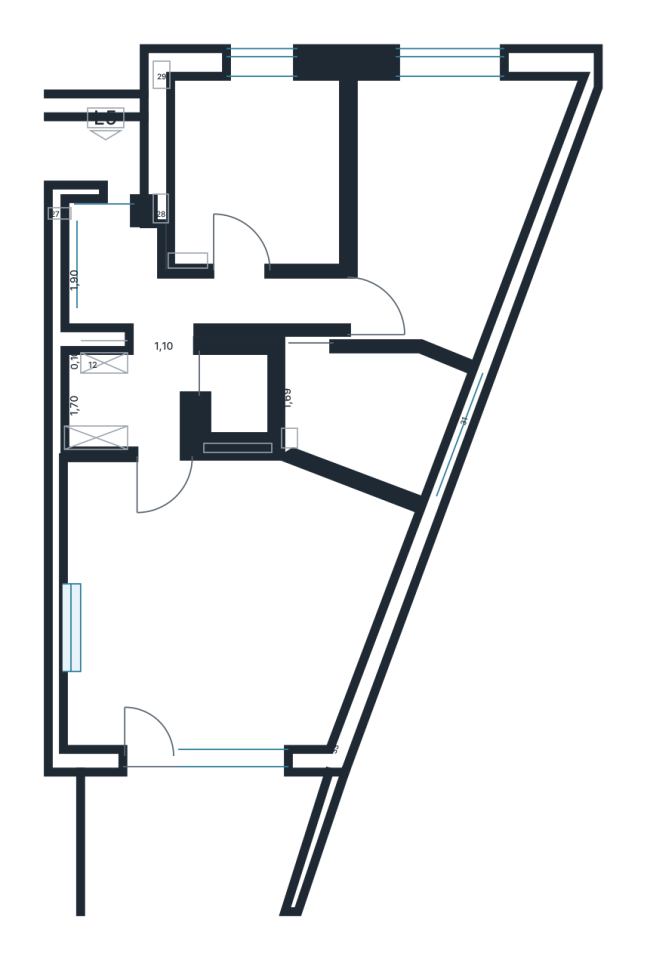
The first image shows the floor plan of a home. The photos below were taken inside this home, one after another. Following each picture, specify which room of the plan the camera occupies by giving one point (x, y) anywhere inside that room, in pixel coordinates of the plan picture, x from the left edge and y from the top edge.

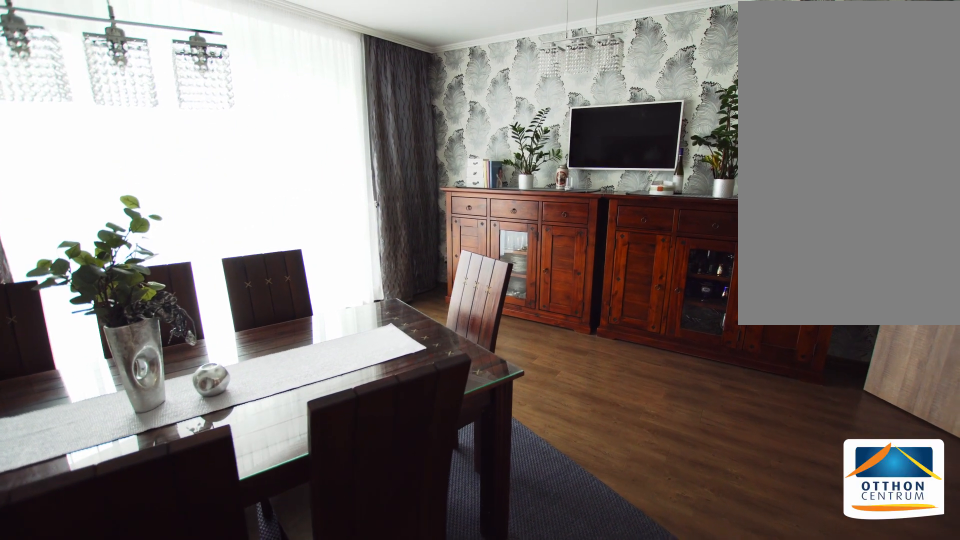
(225, 604)
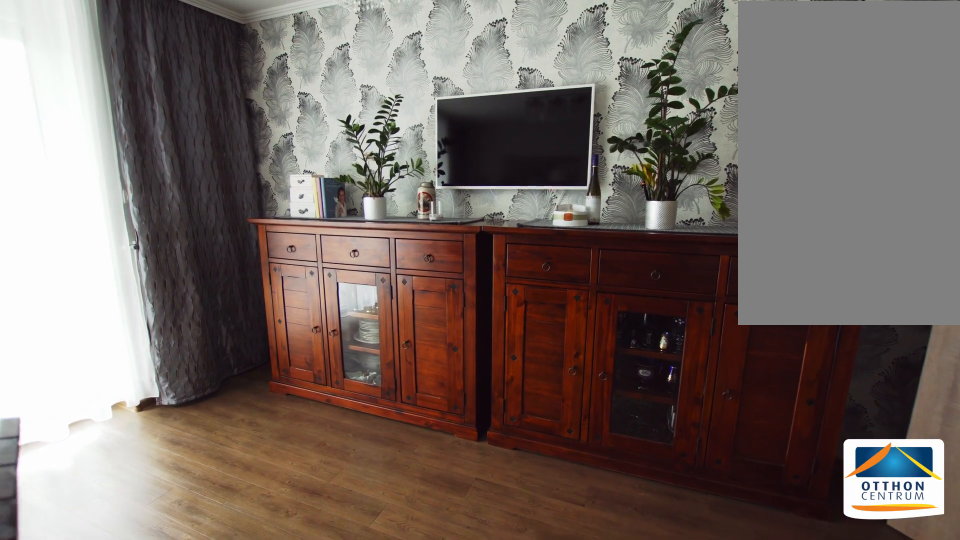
(225, 606)
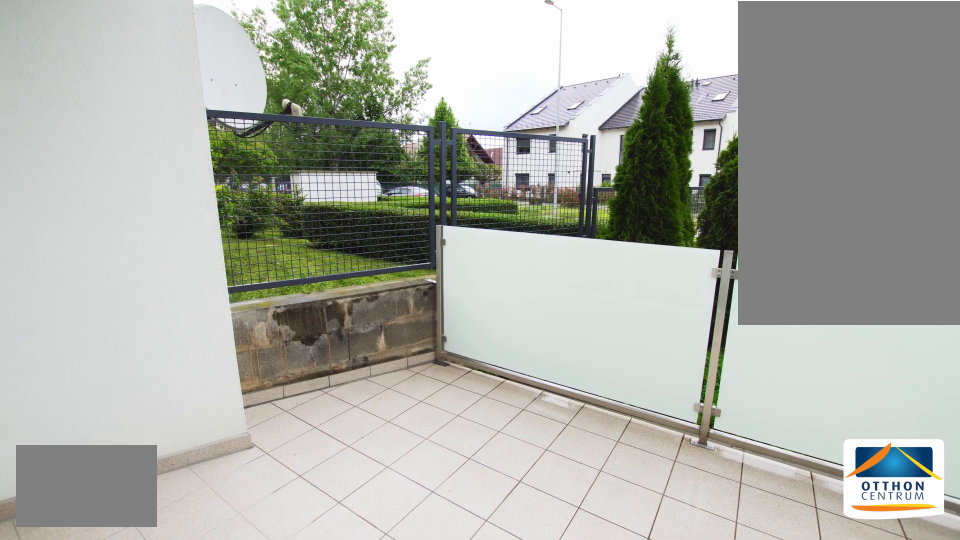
(225, 845)
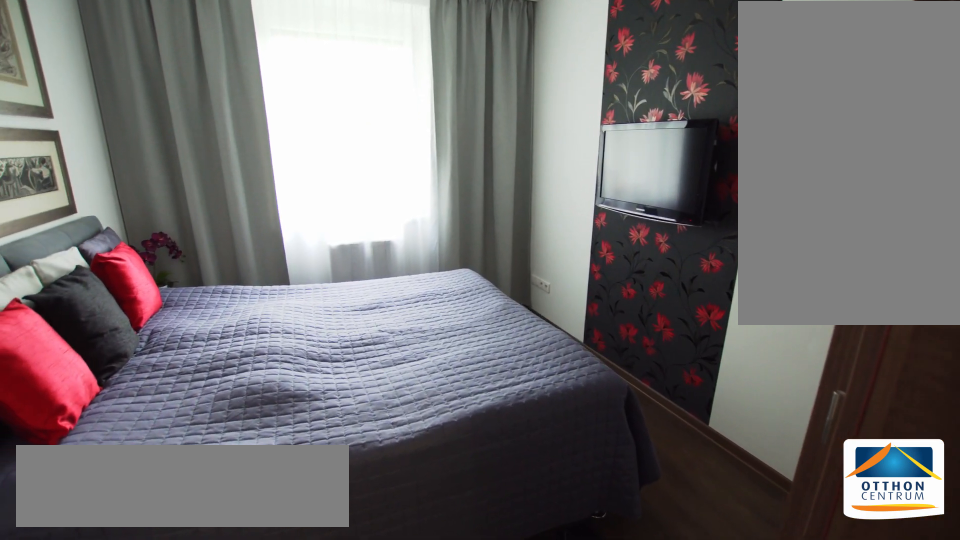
(255, 177)
